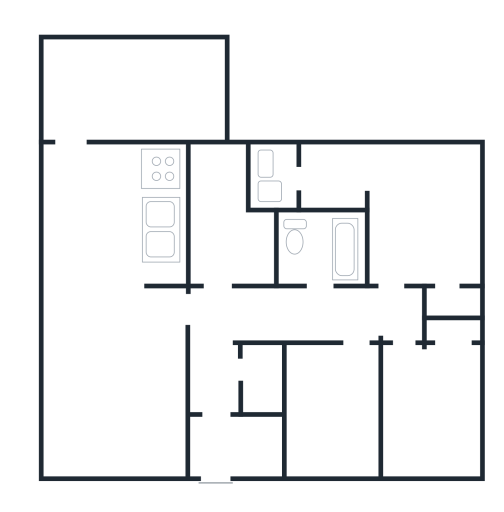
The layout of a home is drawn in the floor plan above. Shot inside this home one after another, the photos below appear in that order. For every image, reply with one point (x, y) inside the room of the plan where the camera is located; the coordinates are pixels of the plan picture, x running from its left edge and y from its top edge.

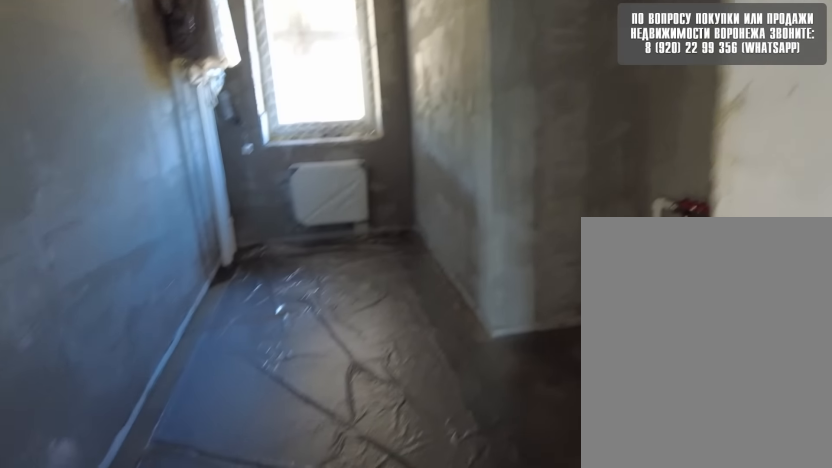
(231, 278)
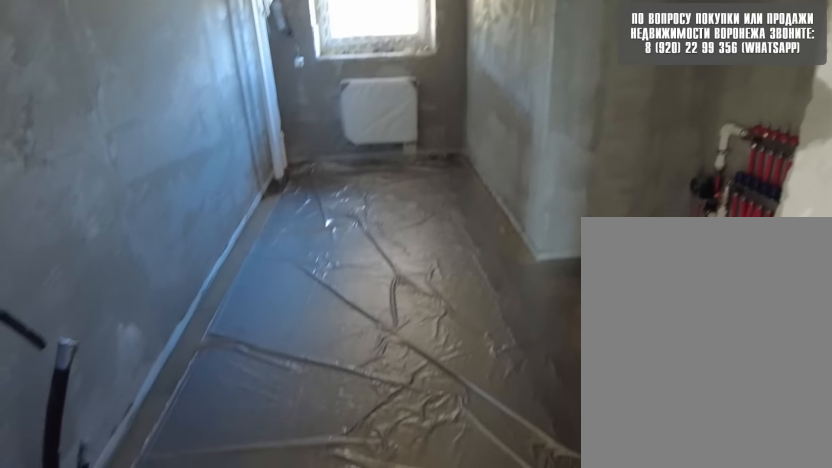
(233, 266)
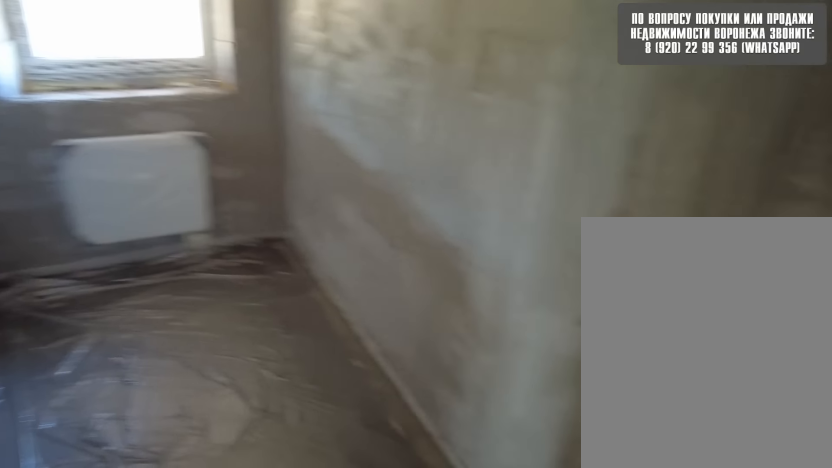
(236, 252)
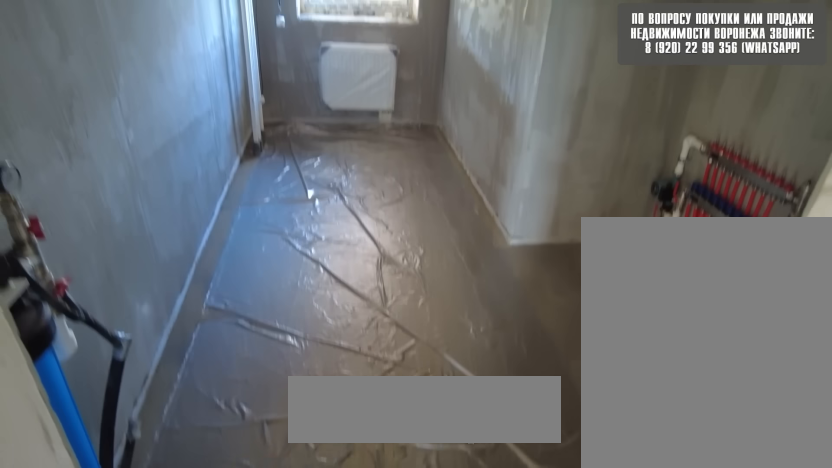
(236, 256)
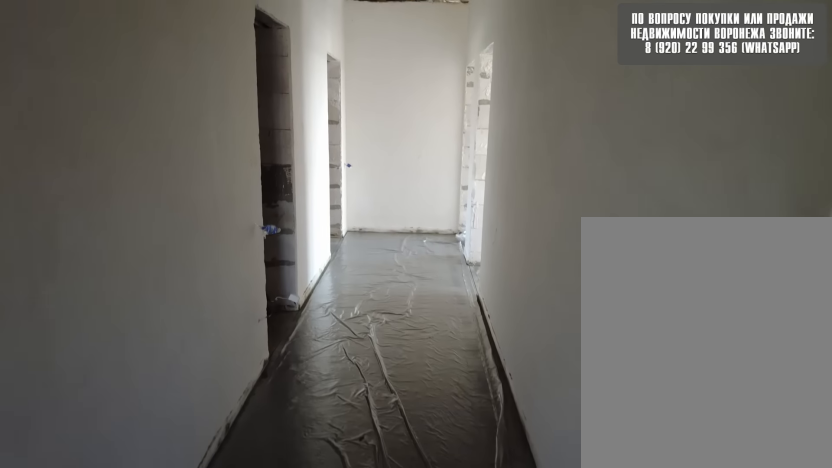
(225, 331)
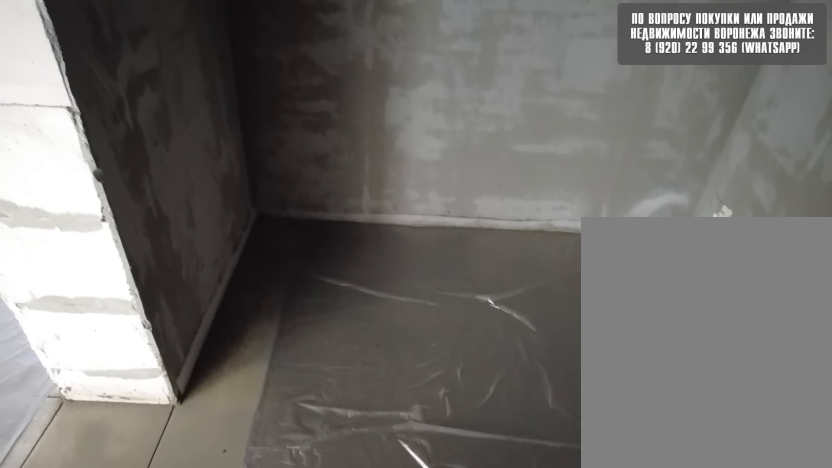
(335, 331)
